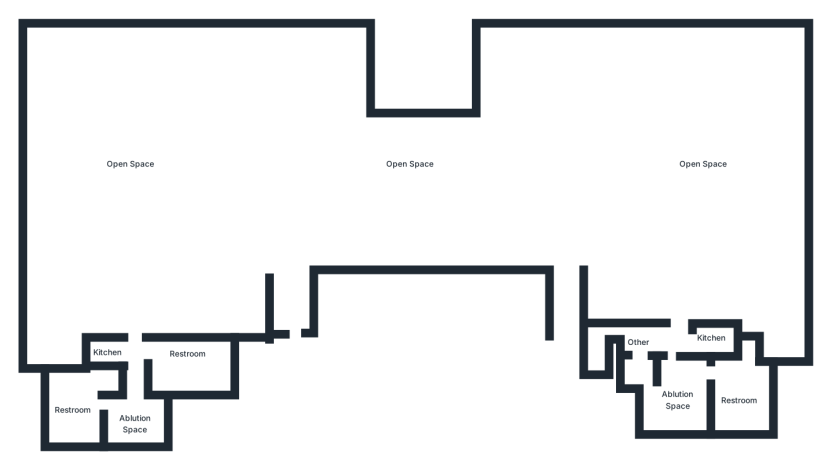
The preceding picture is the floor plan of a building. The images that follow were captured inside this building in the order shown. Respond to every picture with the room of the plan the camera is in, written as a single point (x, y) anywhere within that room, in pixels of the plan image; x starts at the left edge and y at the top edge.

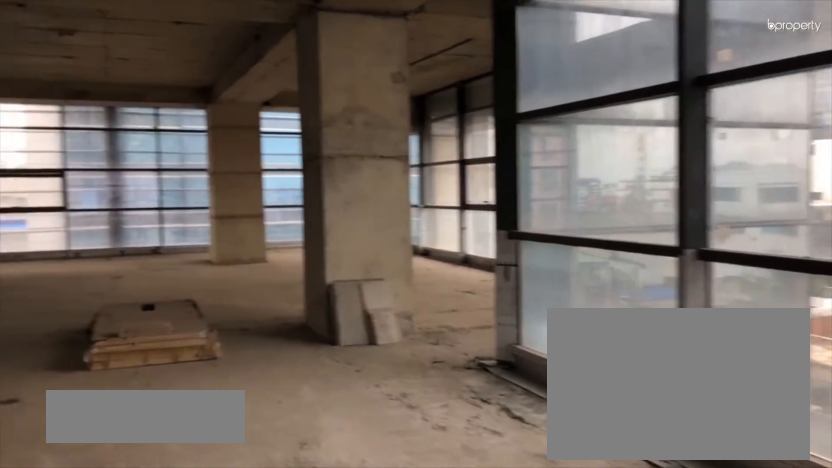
(565, 192)
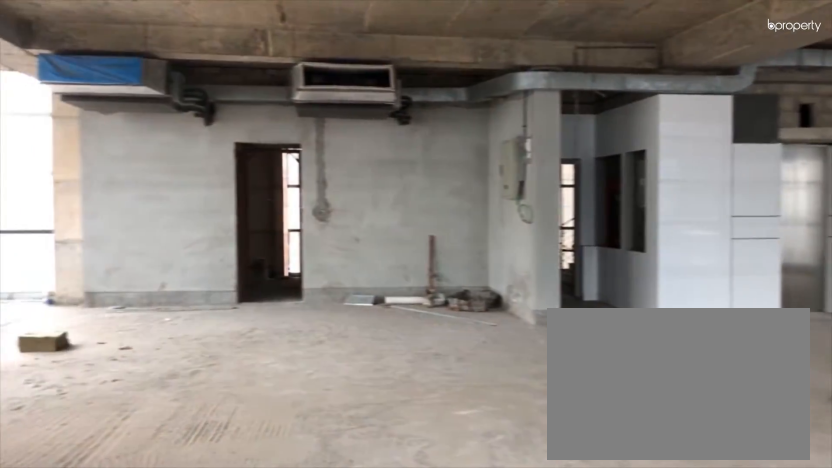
(565, 192)
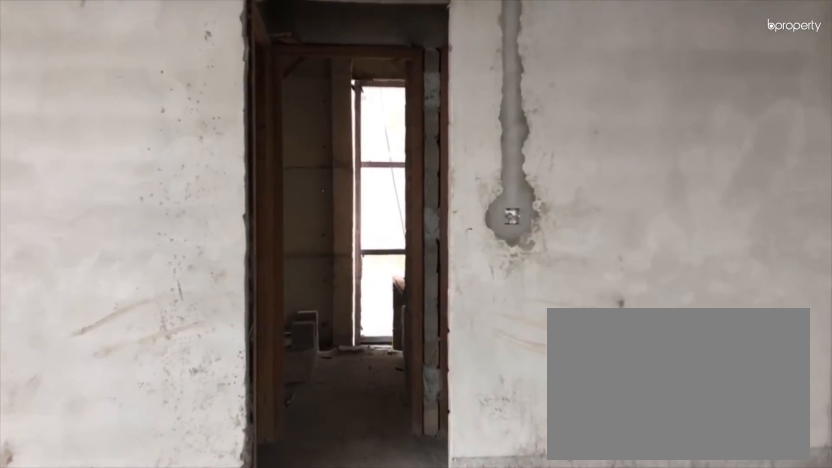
(671, 218)
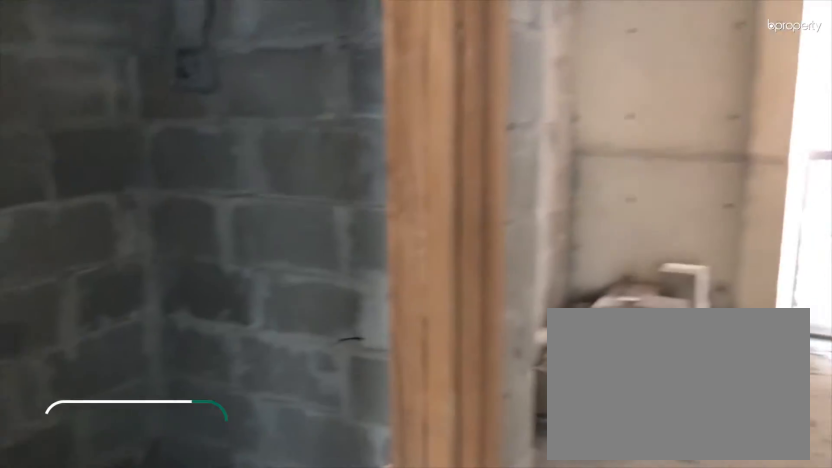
(678, 343)
